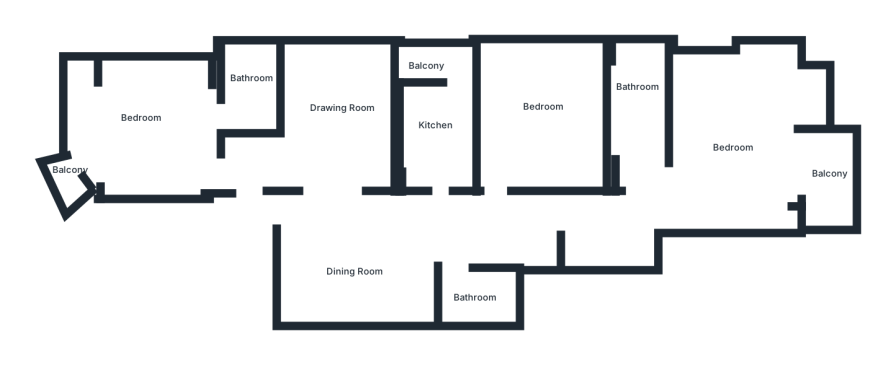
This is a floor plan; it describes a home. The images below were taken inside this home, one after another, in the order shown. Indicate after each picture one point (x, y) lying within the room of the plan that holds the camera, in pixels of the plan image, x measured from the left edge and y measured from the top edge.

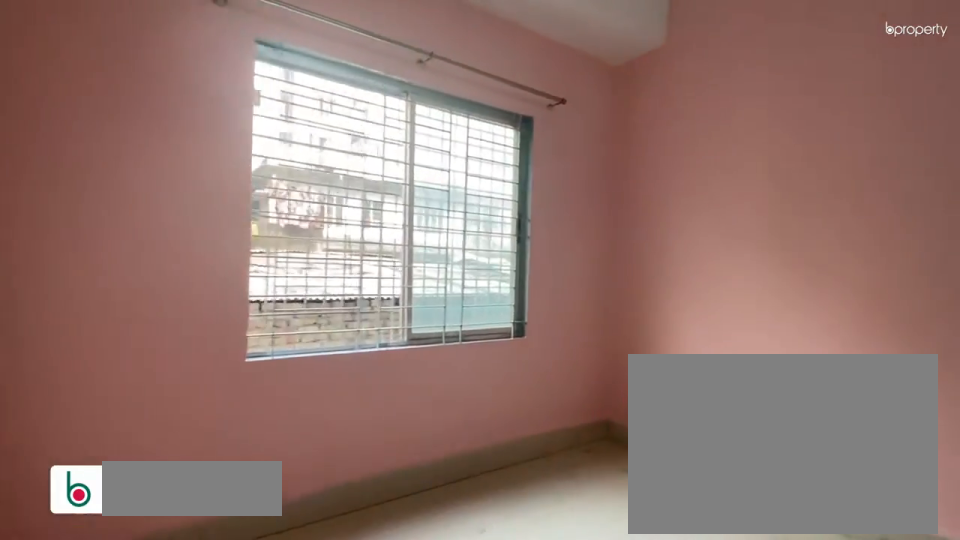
(336, 119)
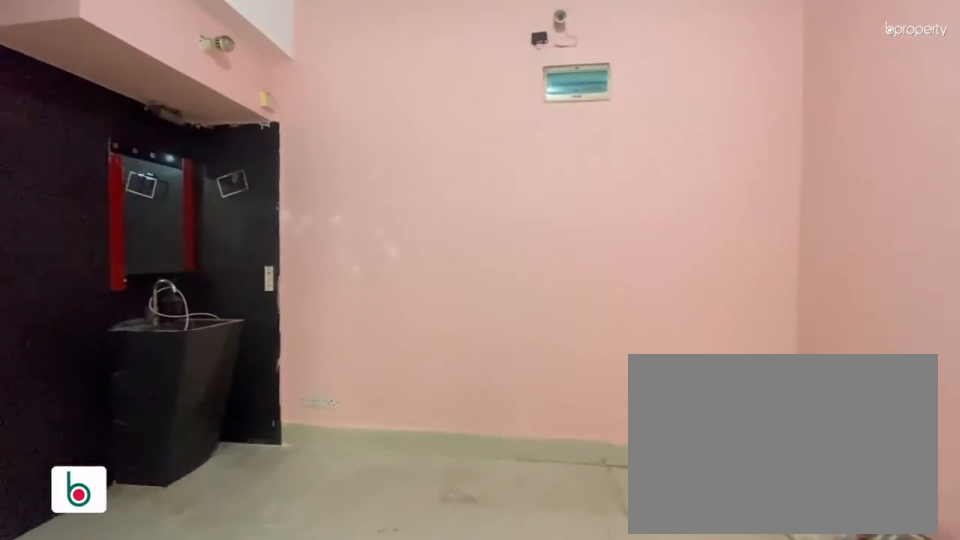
(355, 266)
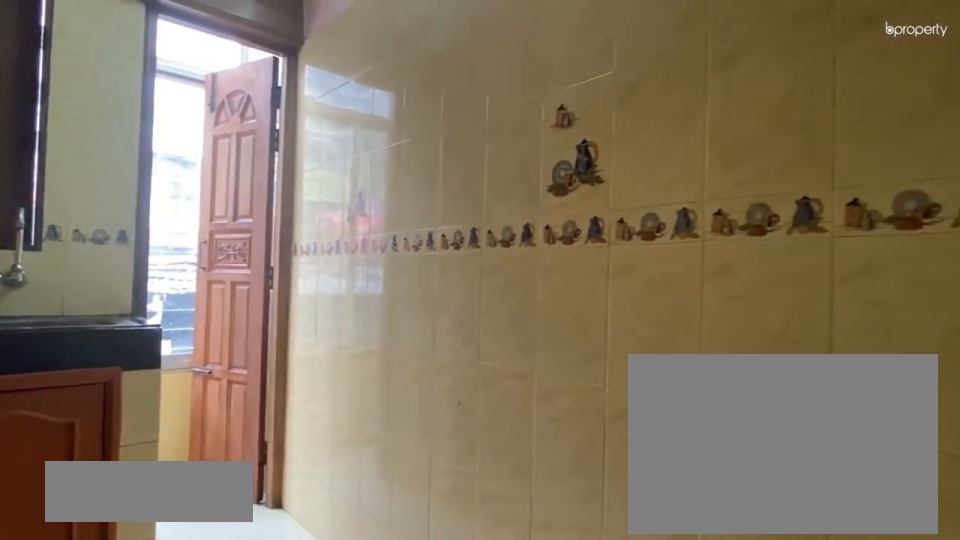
(437, 134)
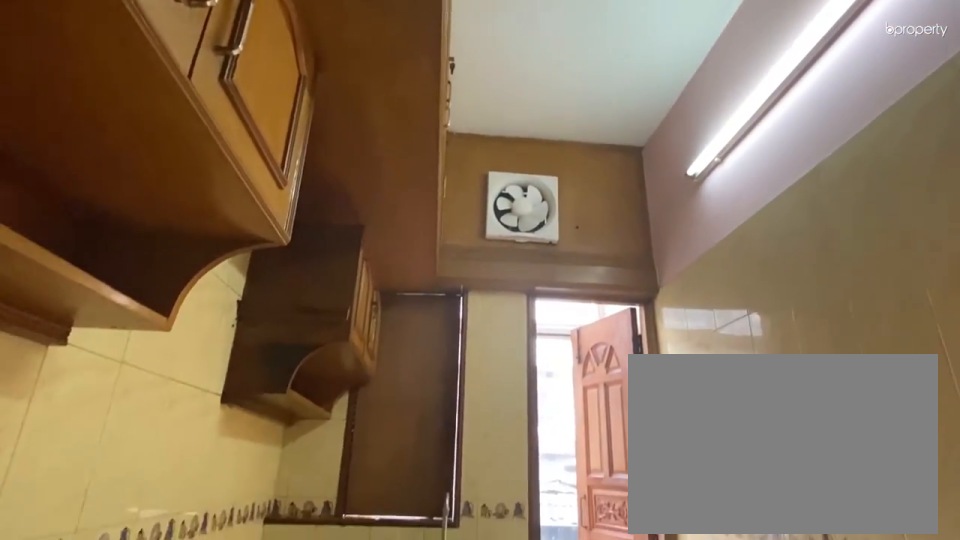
(437, 134)
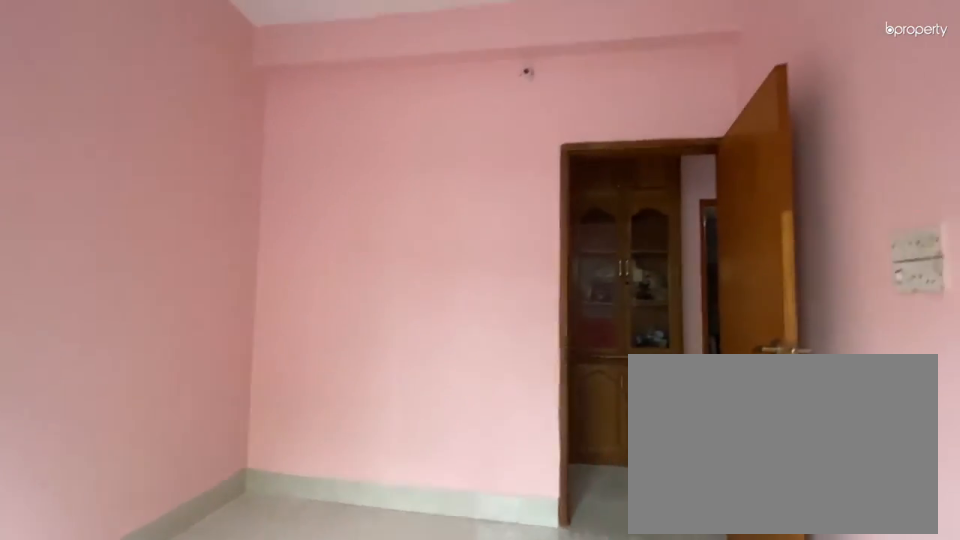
(542, 131)
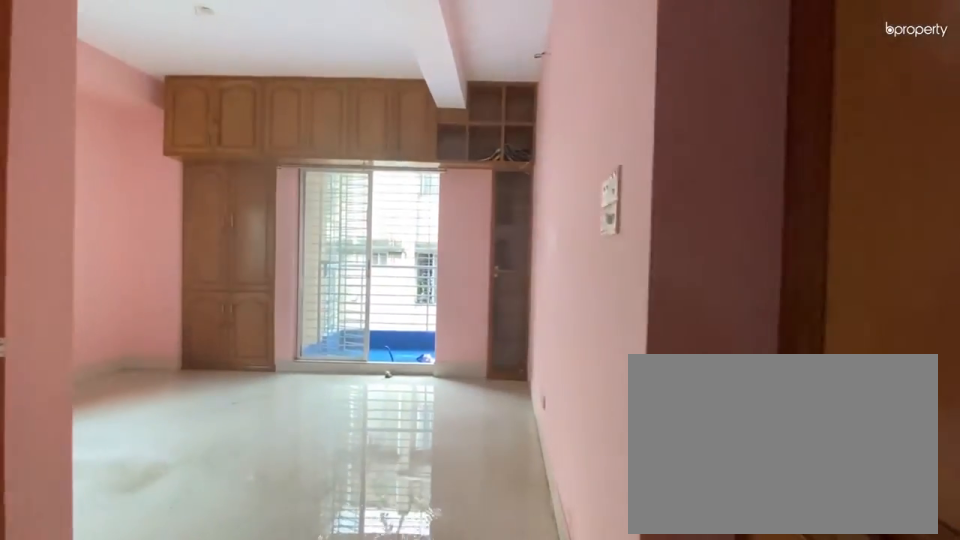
(732, 159)
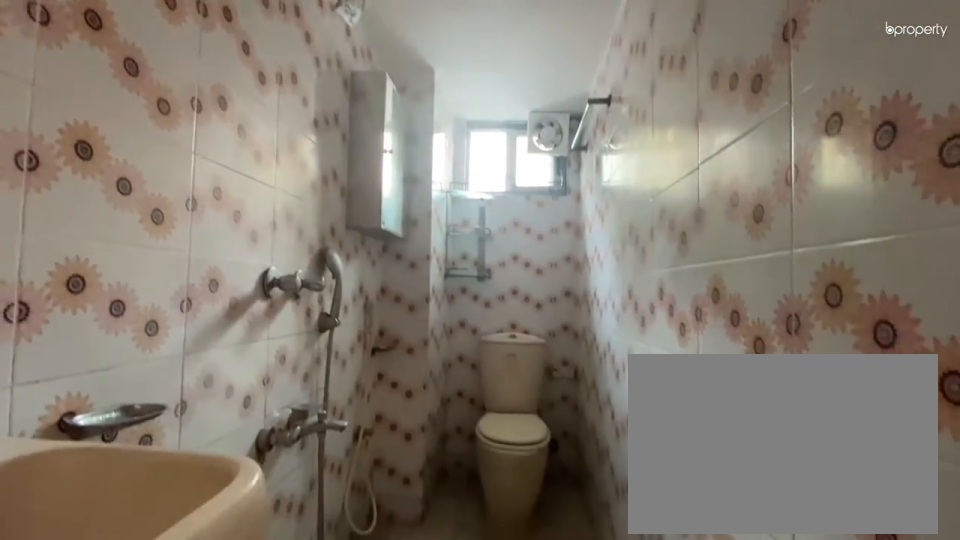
(640, 108)
